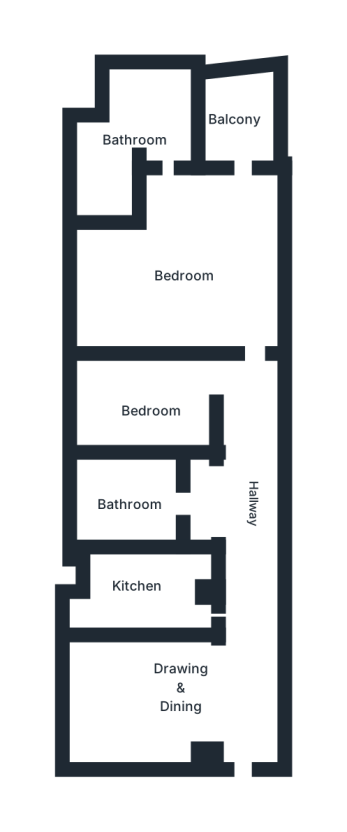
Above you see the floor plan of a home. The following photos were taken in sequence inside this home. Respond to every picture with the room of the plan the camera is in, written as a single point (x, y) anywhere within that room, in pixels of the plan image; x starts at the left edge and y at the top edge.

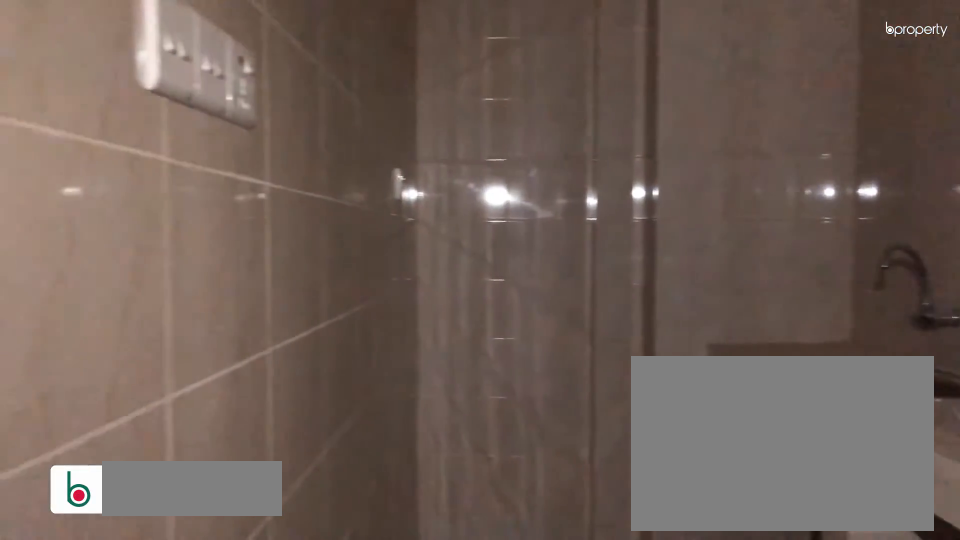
(142, 588)
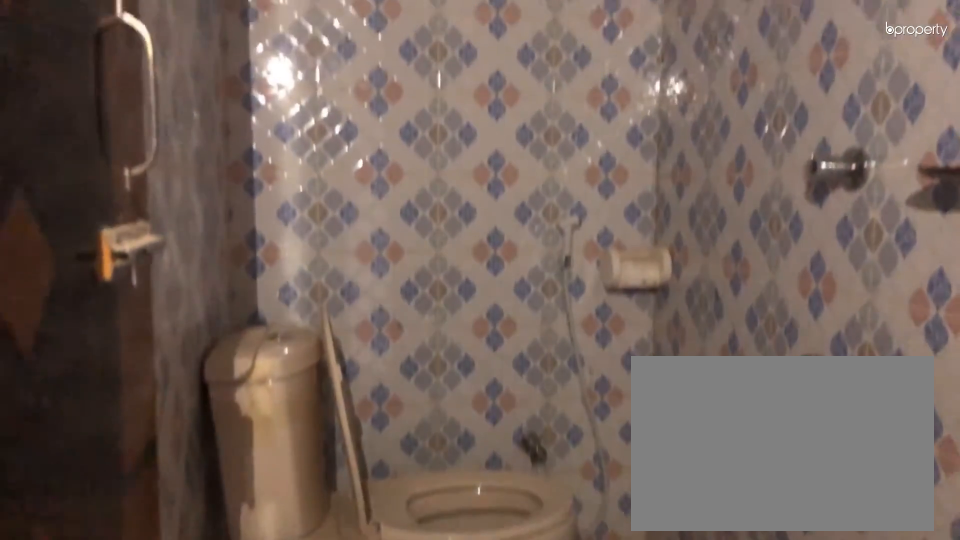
(129, 503)
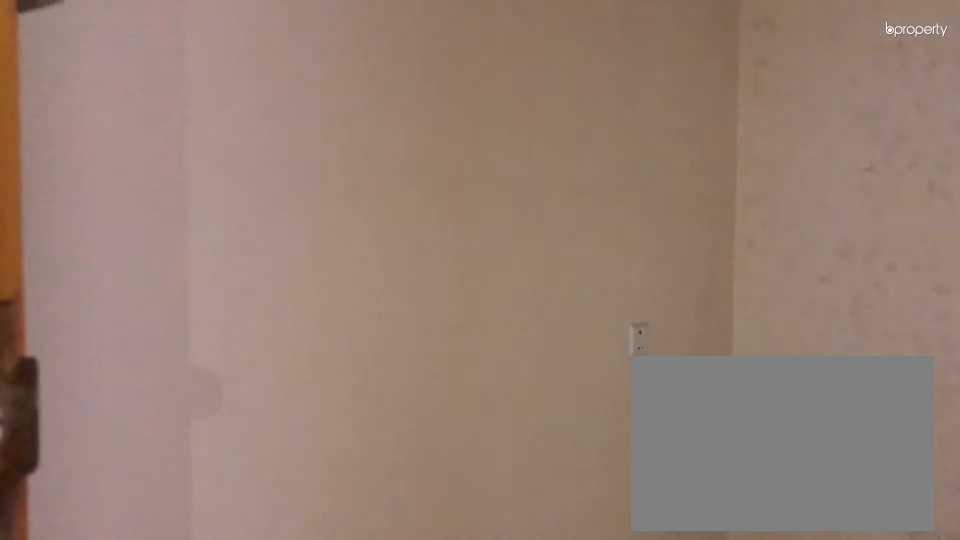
(153, 408)
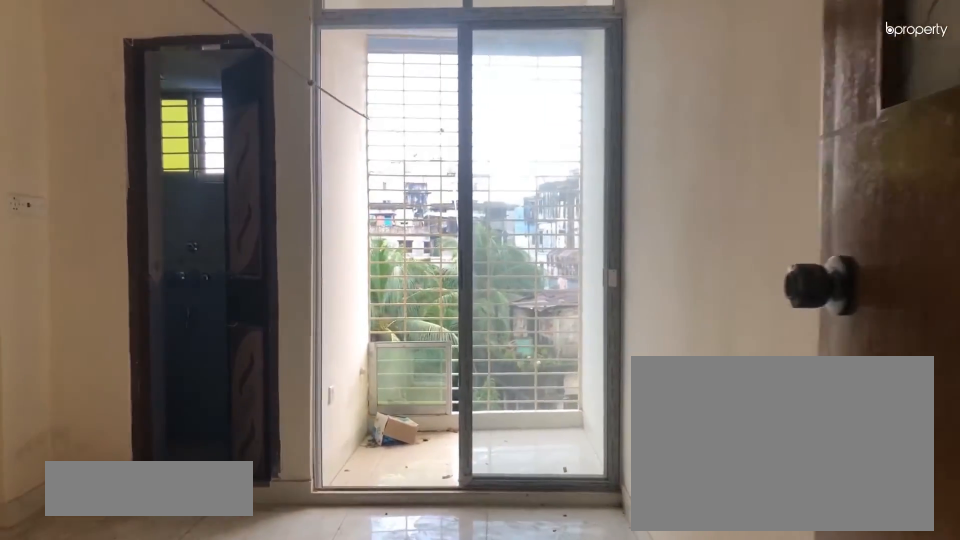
(183, 274)
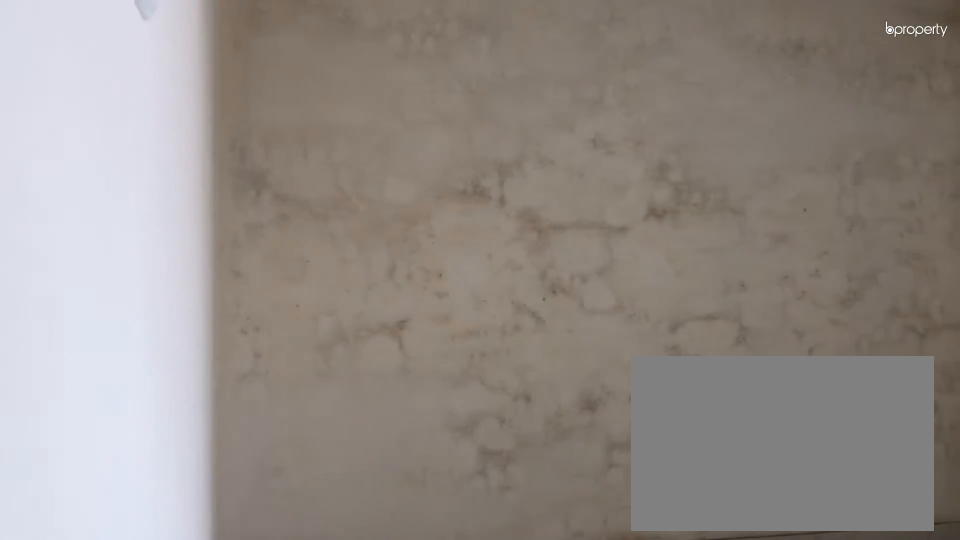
(183, 274)
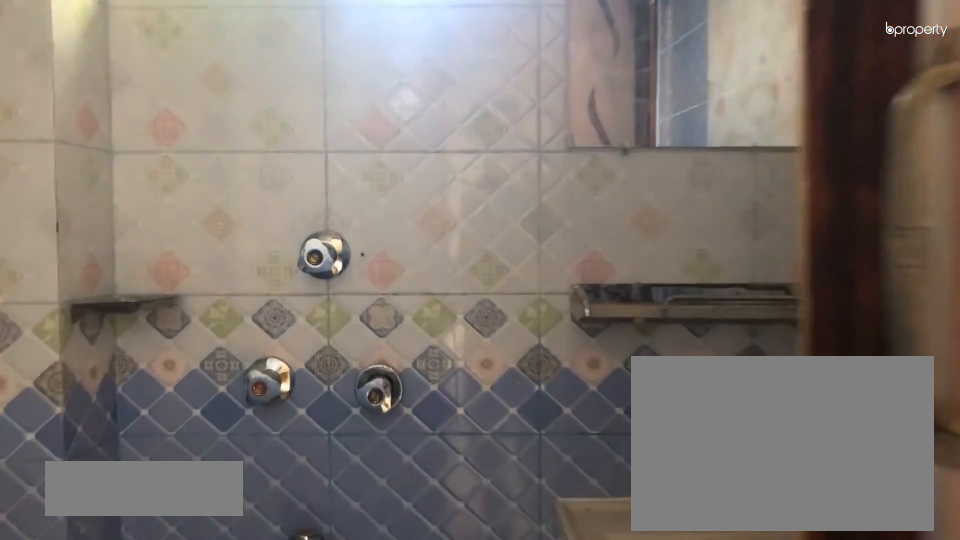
(154, 125)
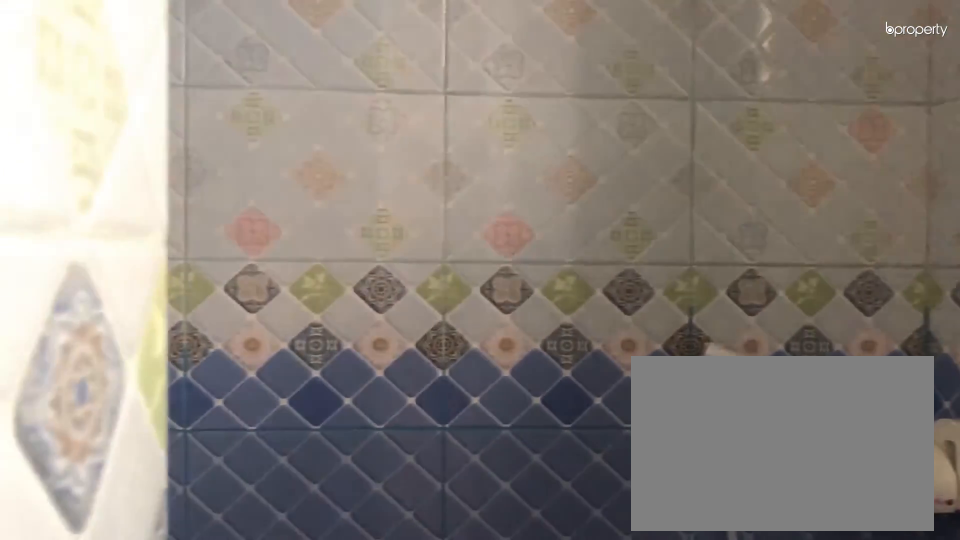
(154, 125)
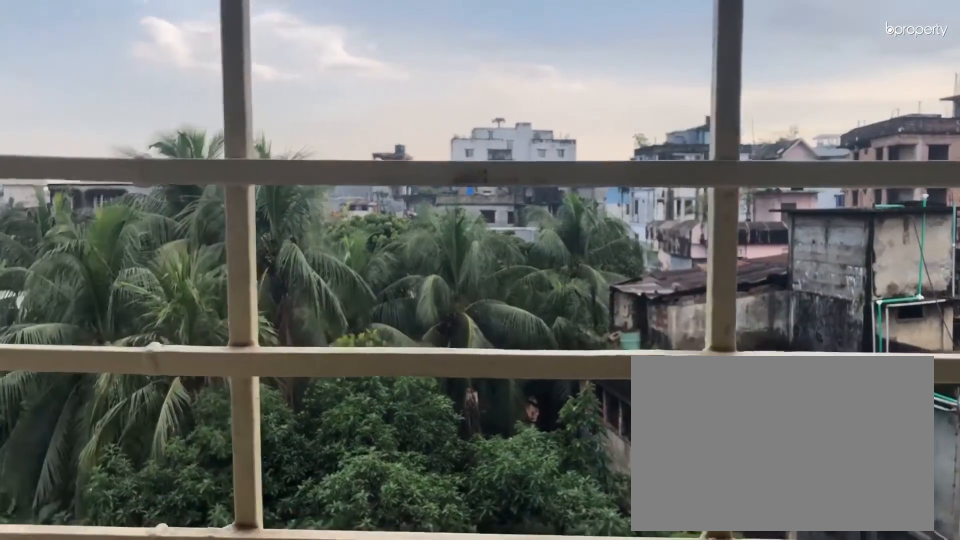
(228, 116)
